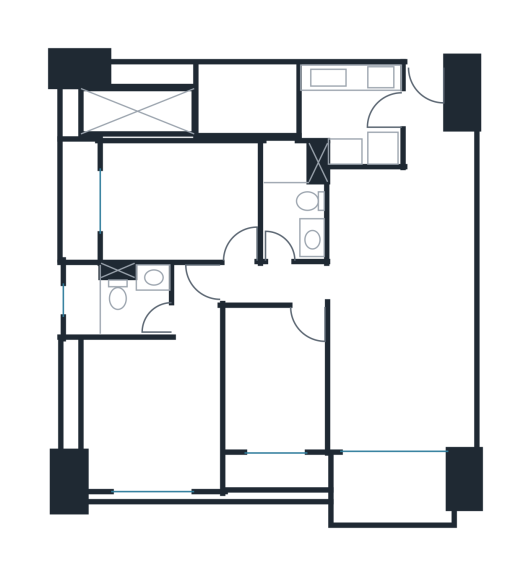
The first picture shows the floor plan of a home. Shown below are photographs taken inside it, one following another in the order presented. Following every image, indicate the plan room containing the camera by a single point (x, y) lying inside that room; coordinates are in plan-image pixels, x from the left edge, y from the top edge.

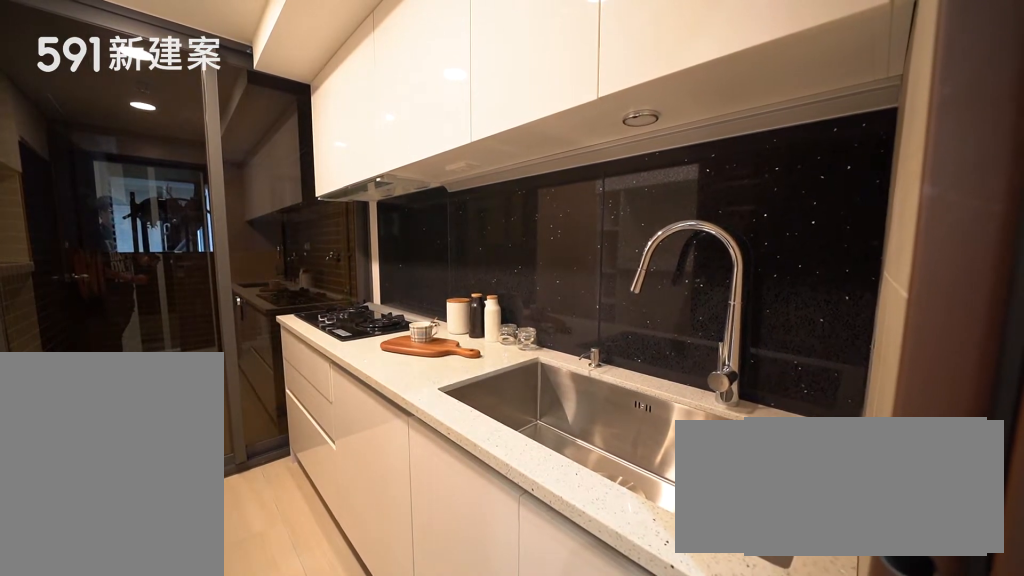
(351, 98)
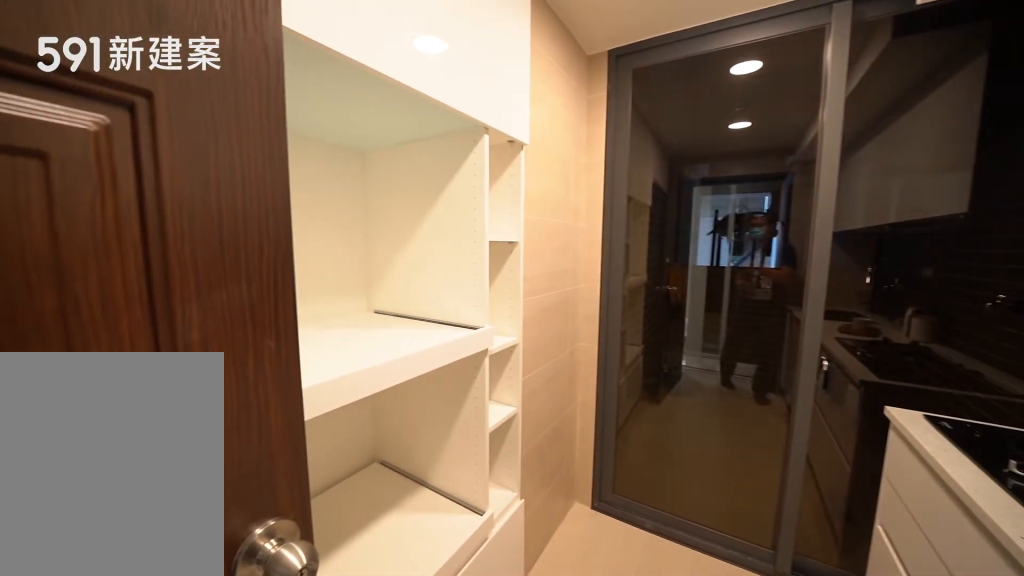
(351, 98)
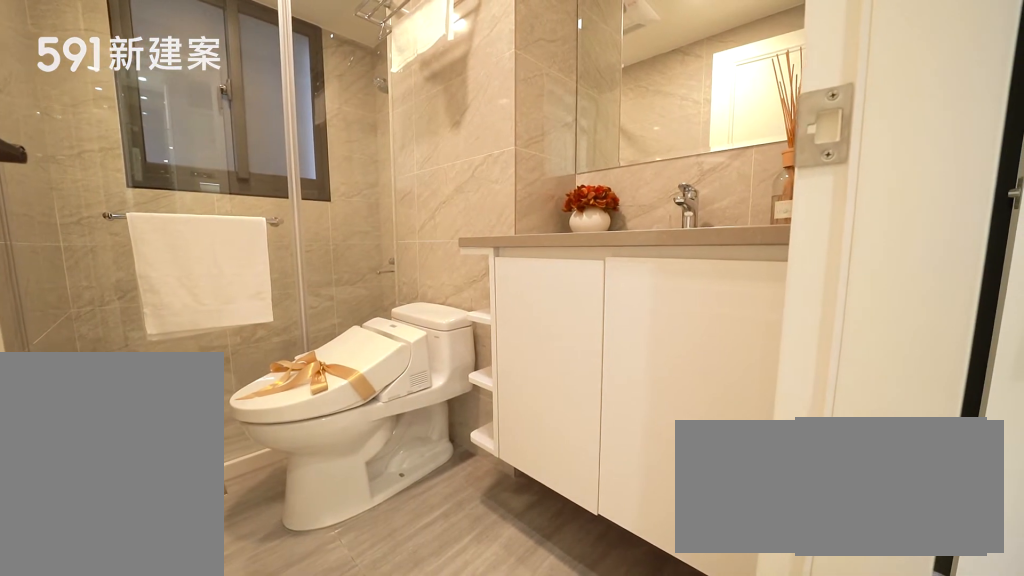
(114, 298)
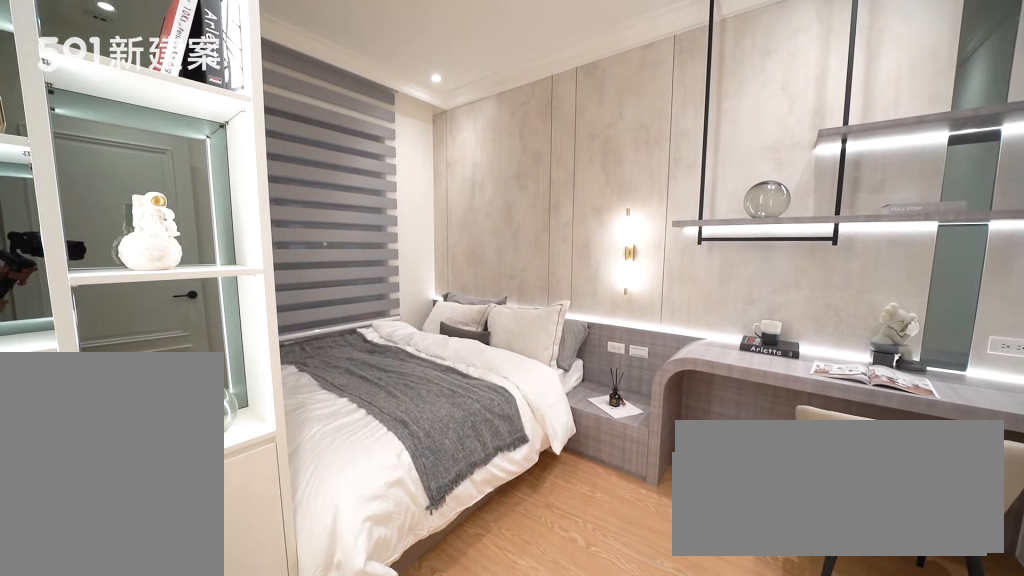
(176, 199)
